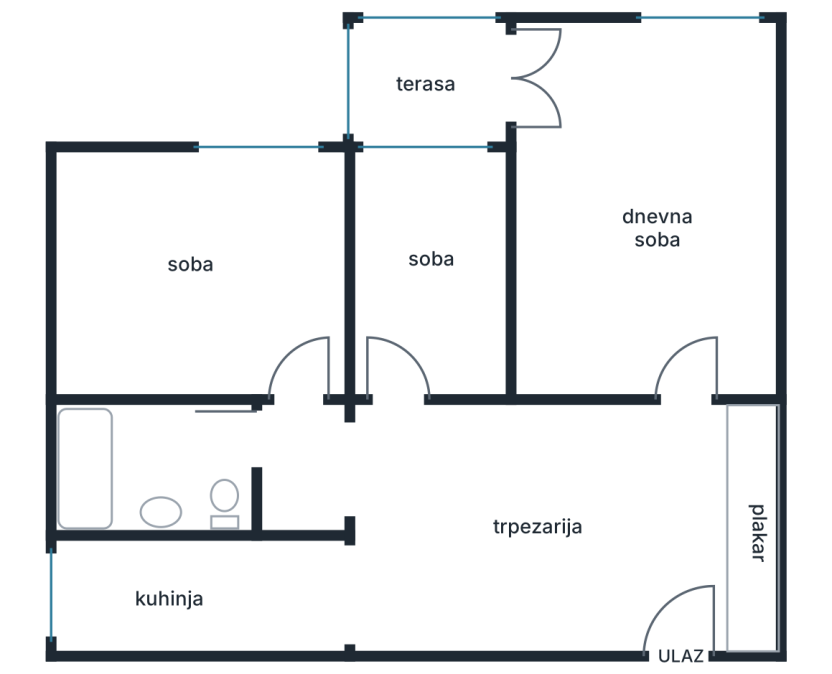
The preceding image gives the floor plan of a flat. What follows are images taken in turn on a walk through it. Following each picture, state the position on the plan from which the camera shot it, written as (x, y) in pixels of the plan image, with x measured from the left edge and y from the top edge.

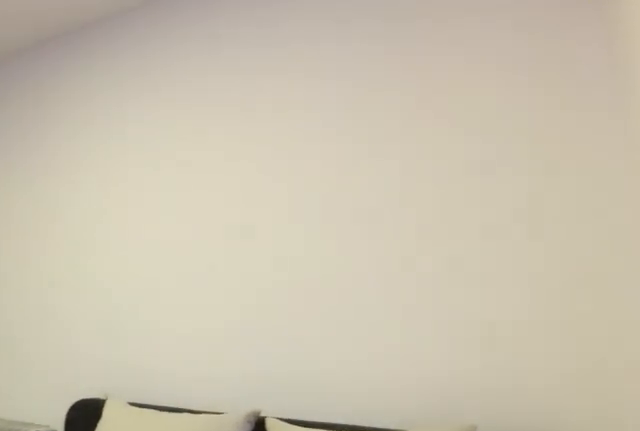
(247, 174)
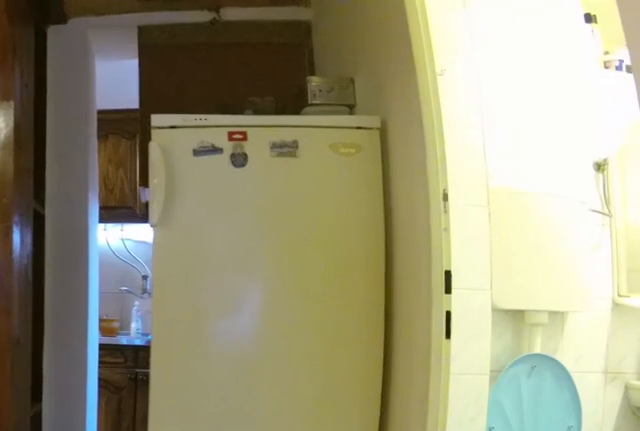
(295, 342)
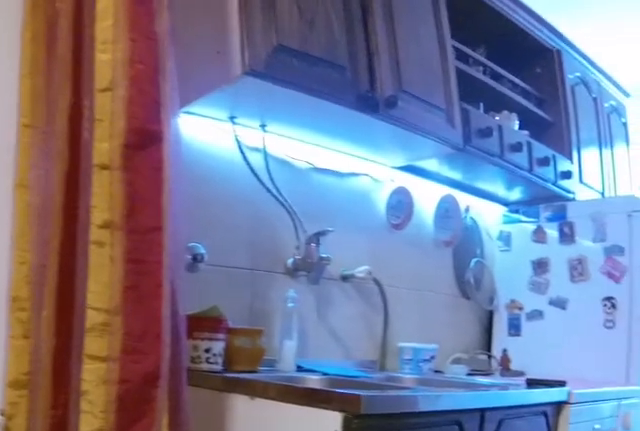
(387, 520)
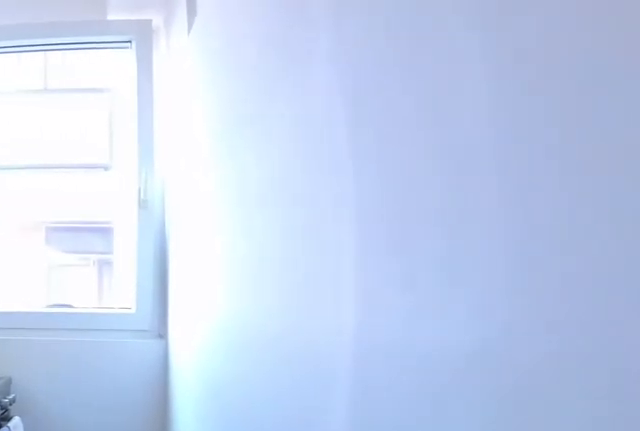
(262, 594)
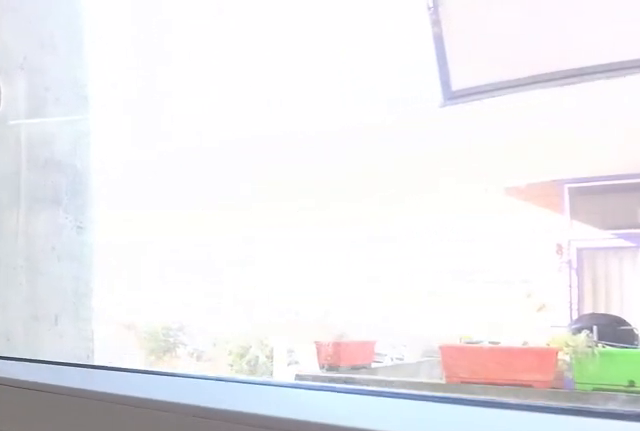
(100, 568)
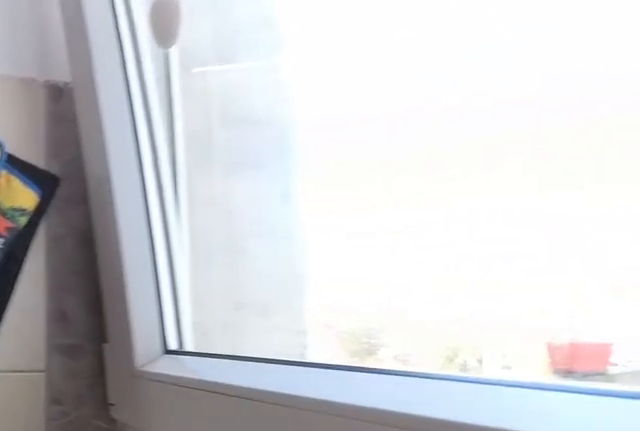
(90, 564)
